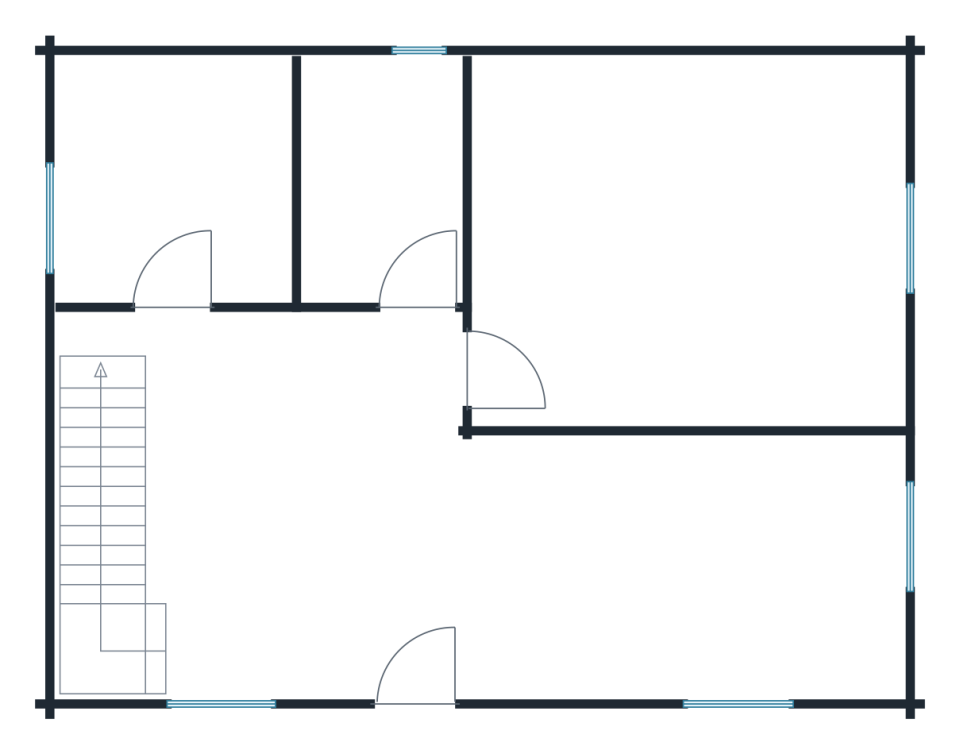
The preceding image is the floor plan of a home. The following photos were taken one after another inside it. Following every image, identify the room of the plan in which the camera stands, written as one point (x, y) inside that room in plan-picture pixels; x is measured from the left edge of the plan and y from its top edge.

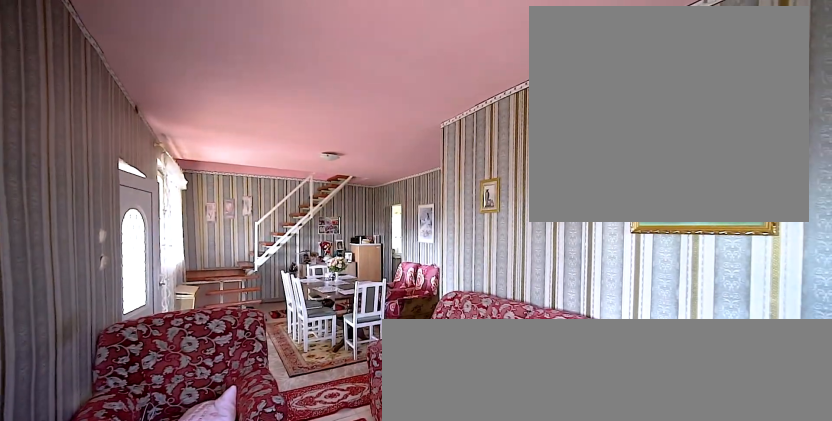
(407, 542)
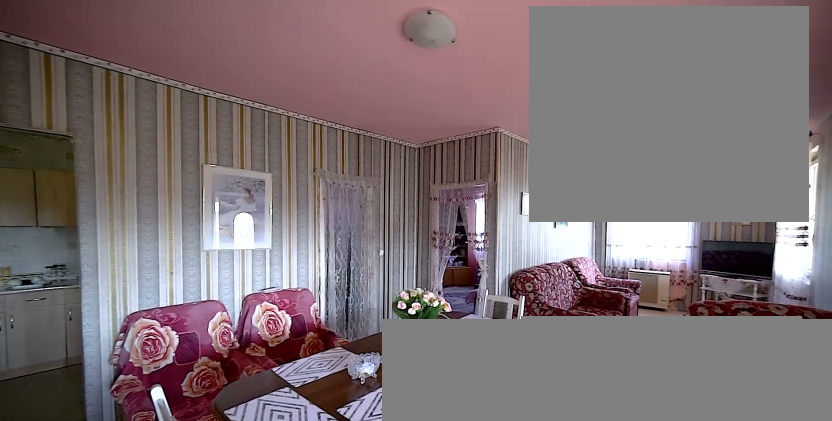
(409, 542)
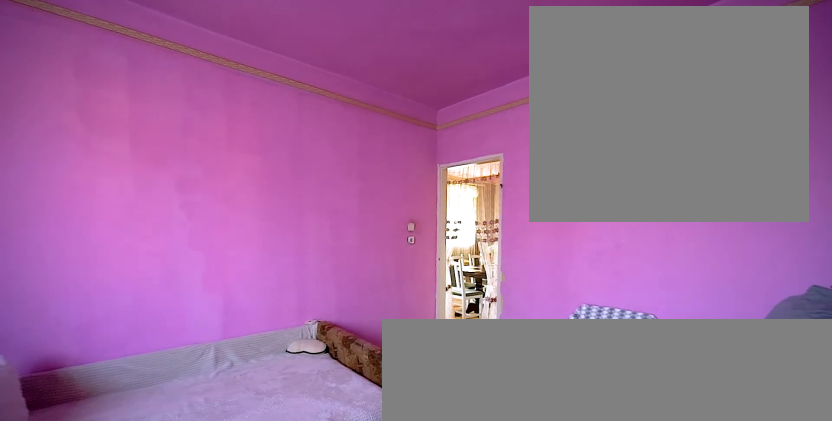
(695, 258)
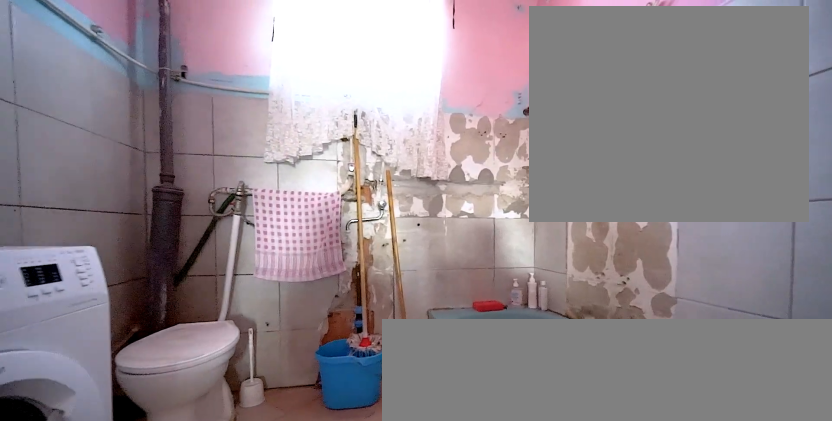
(381, 190)
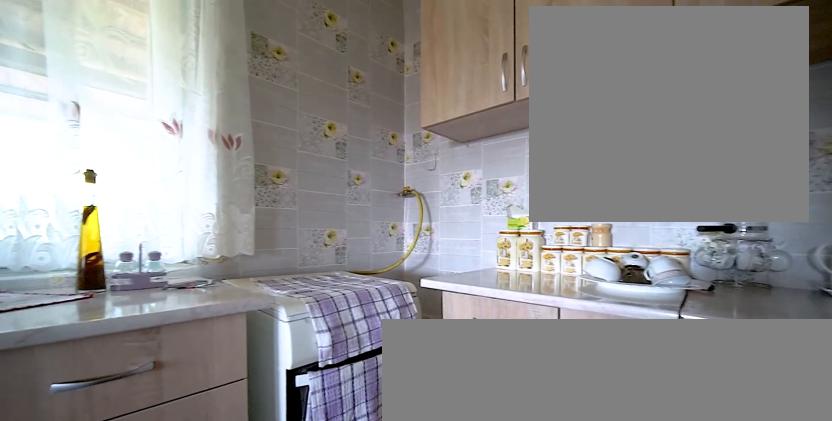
(185, 204)
